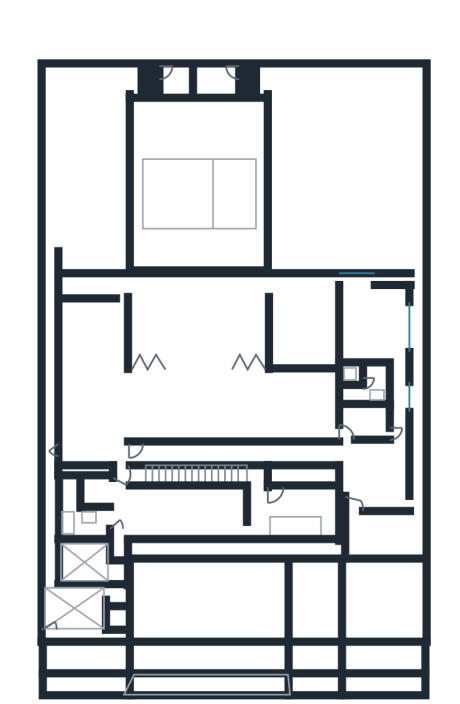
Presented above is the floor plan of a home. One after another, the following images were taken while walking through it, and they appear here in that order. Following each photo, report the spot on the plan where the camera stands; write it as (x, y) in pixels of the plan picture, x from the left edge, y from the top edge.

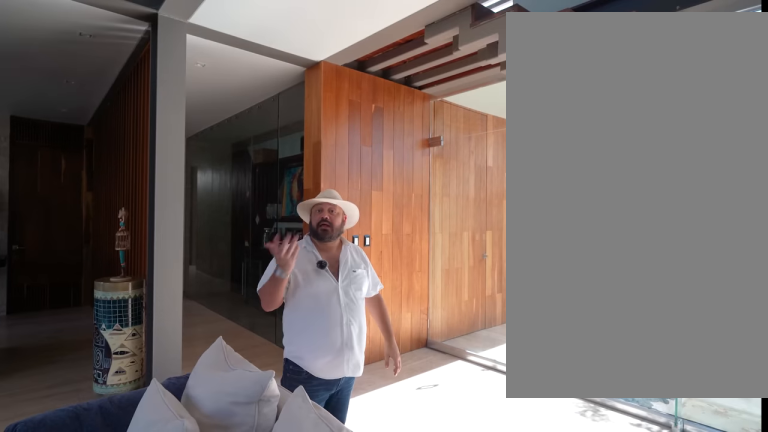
(229, 443)
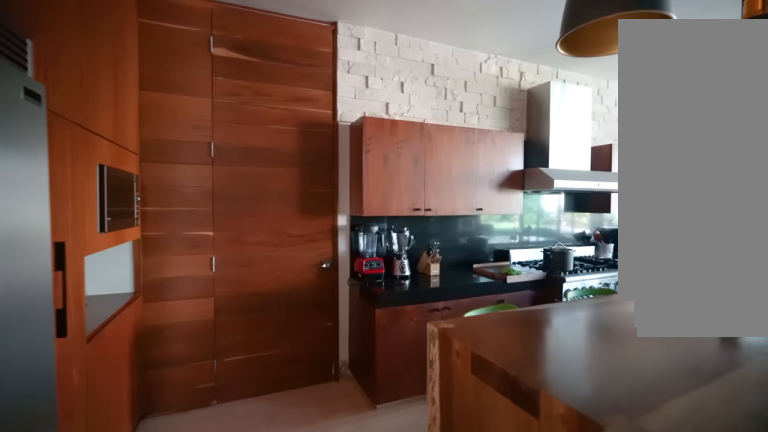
(128, 455)
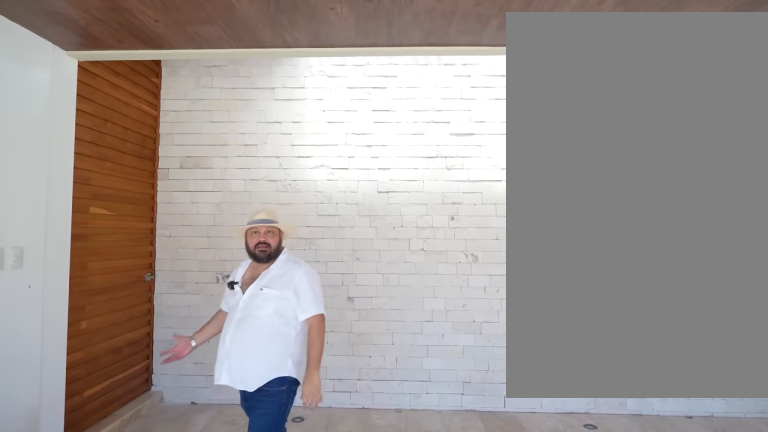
(165, 565)
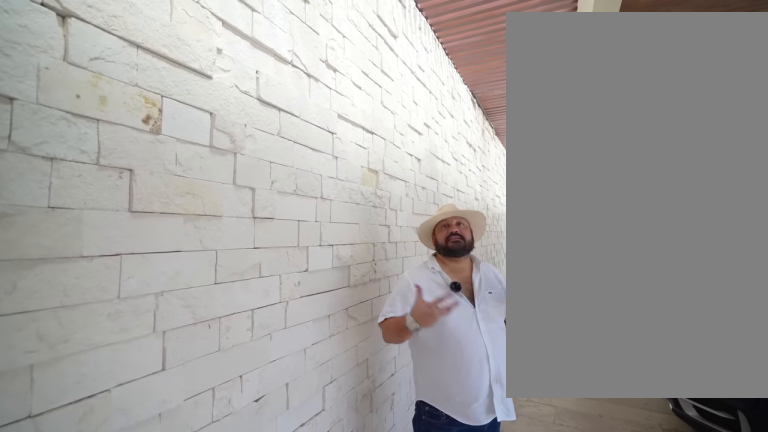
(177, 563)
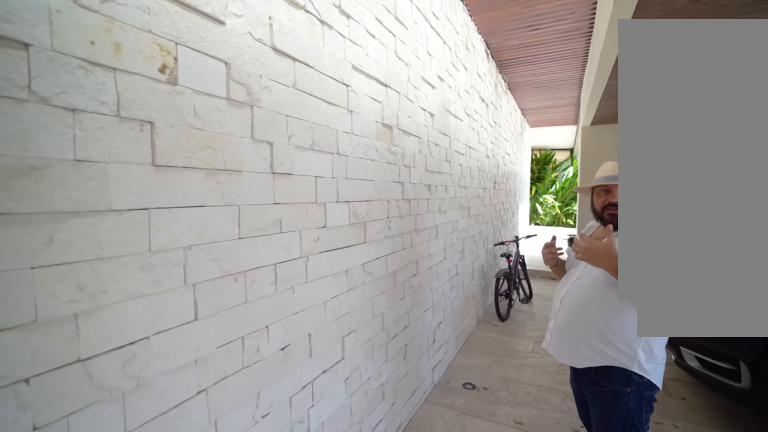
(172, 560)
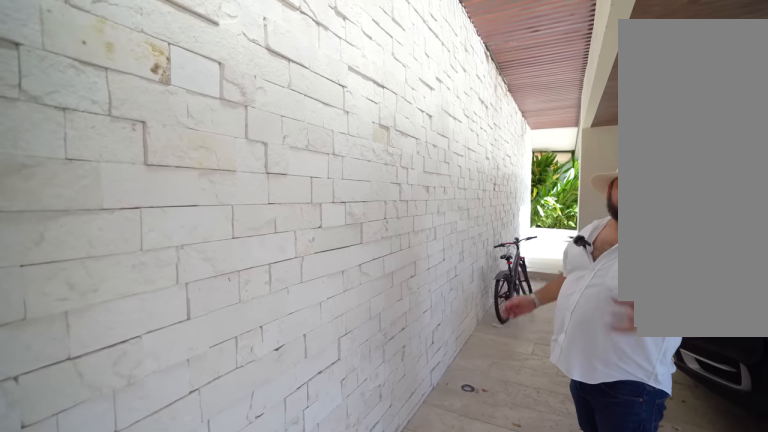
(171, 559)
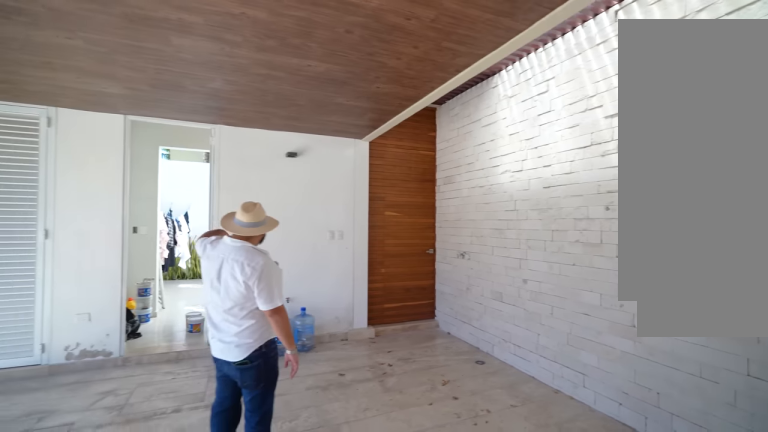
(183, 564)
